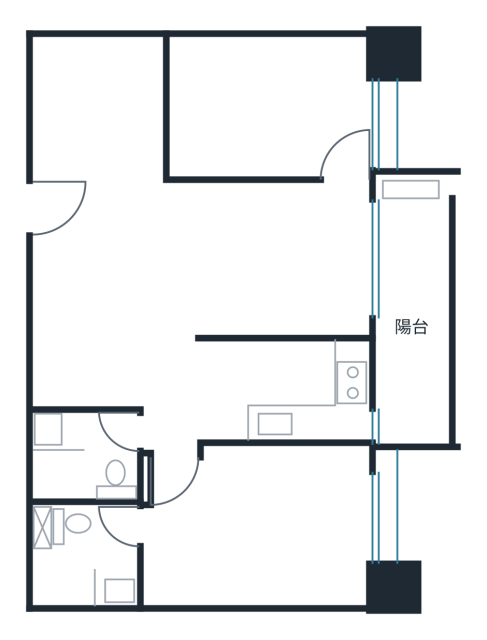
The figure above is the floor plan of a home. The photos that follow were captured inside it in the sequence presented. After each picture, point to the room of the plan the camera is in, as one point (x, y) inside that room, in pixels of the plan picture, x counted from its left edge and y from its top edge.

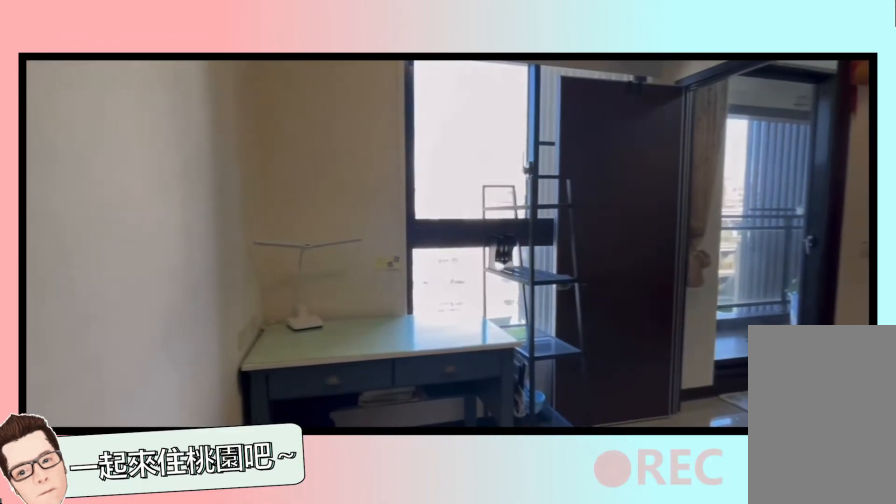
(271, 104)
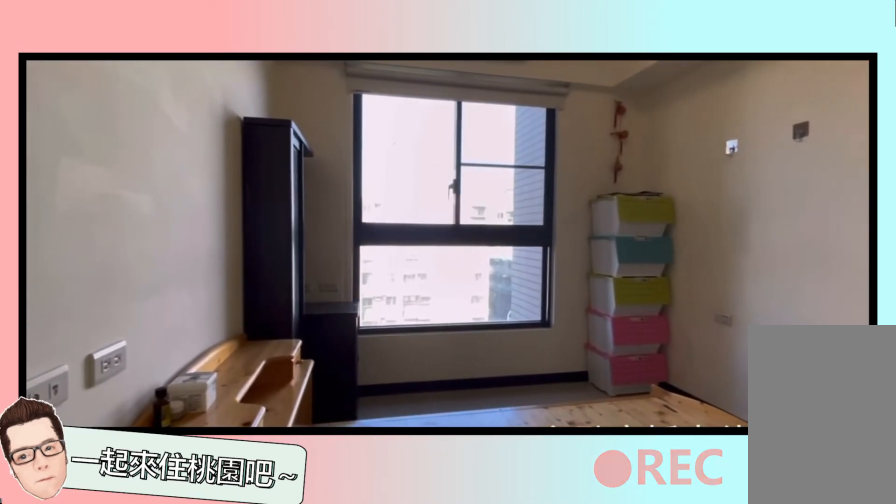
(253, 531)
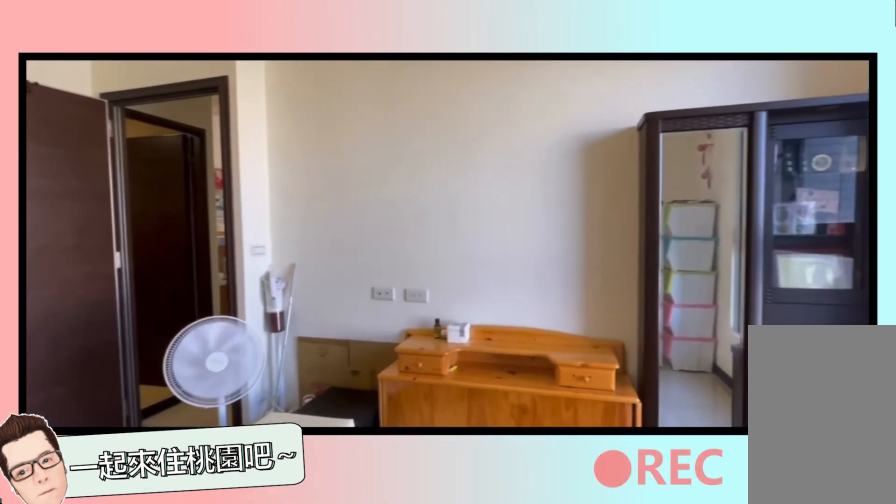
(253, 531)
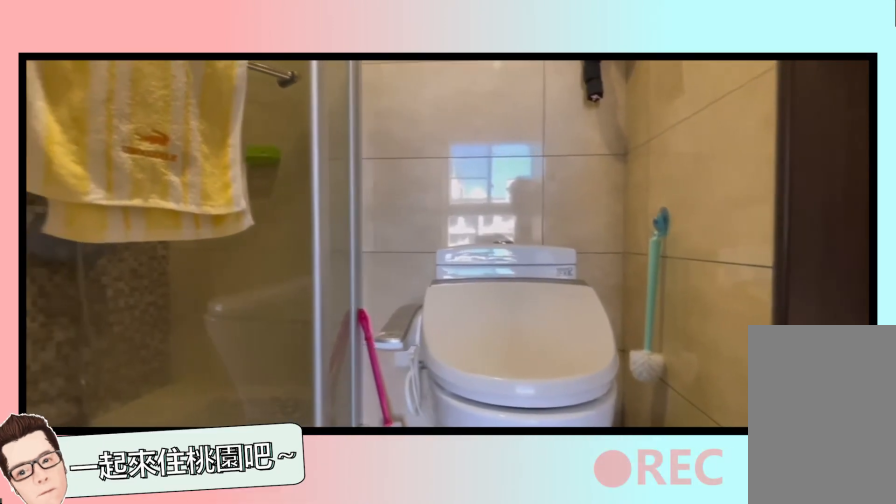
(80, 557)
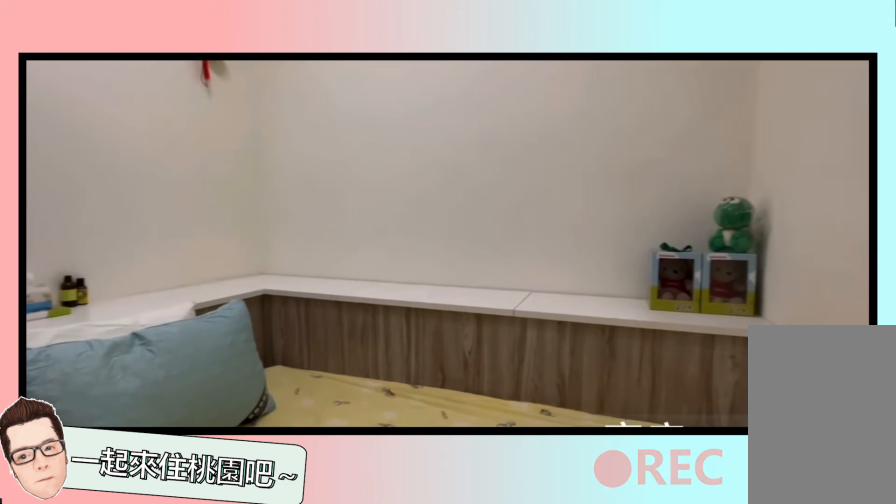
(104, 104)
